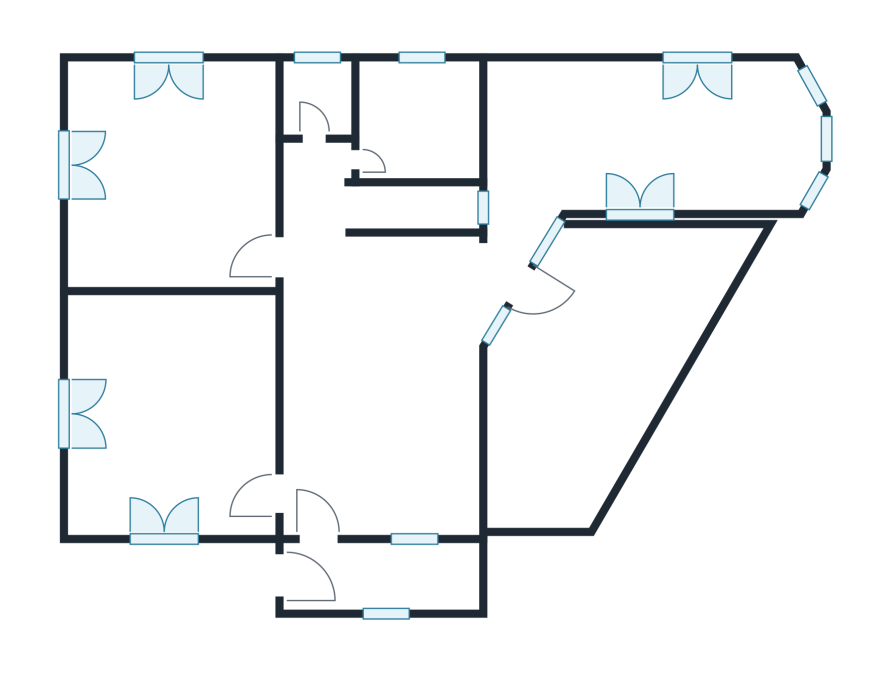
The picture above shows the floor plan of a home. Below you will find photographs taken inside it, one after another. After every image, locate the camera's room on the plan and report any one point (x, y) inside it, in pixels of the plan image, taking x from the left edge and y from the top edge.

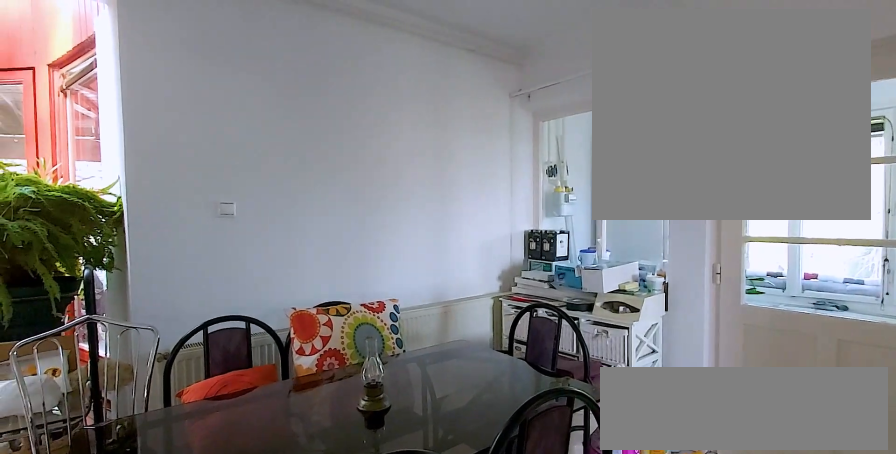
(382, 398)
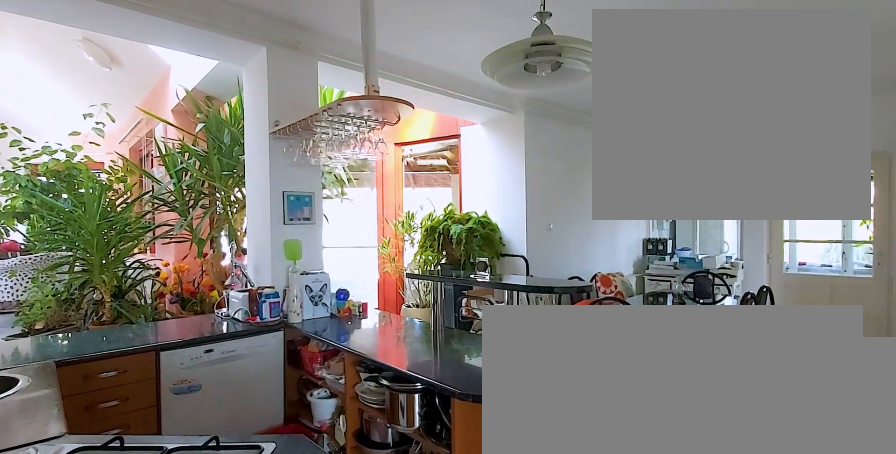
(382, 398)
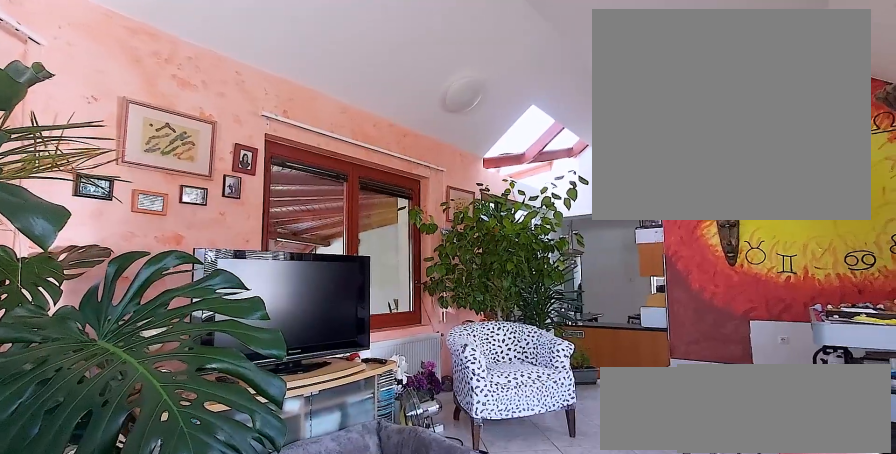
(663, 138)
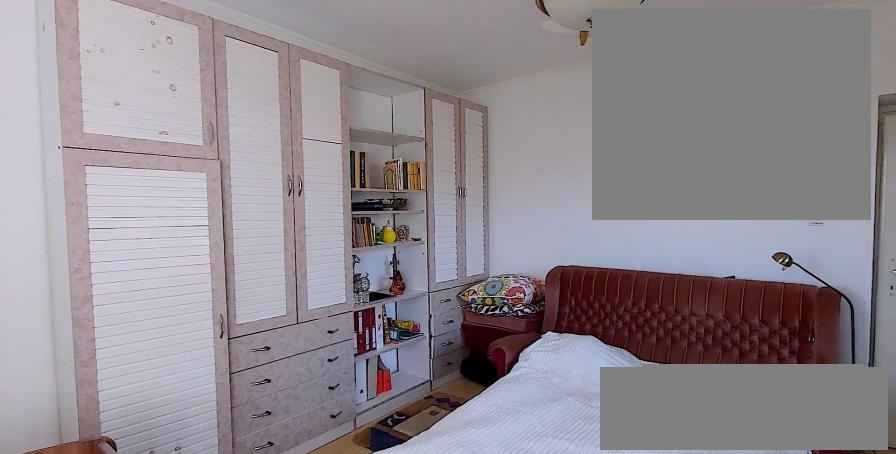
(175, 423)
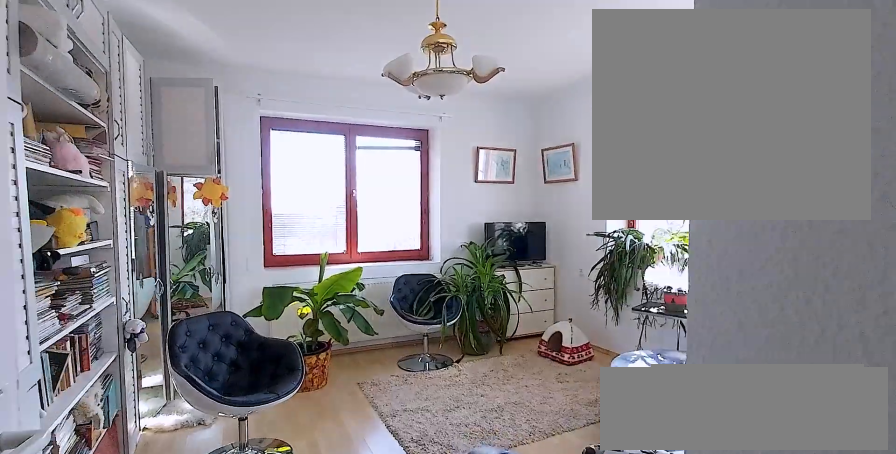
(175, 183)
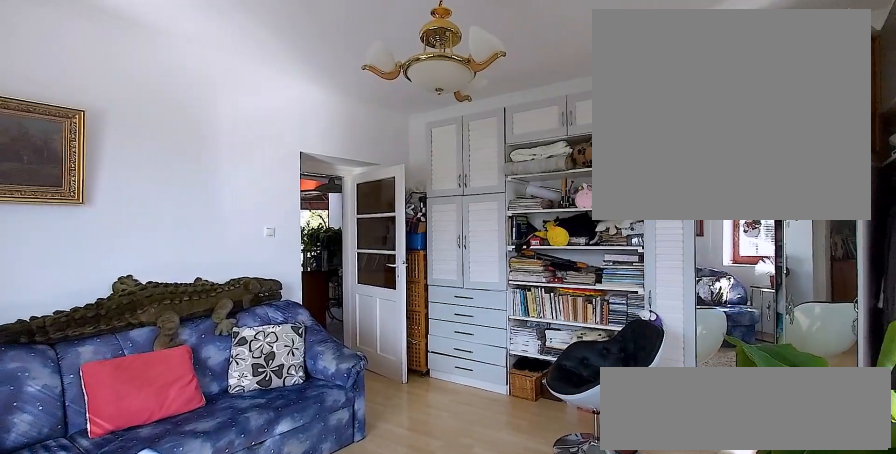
(175, 183)
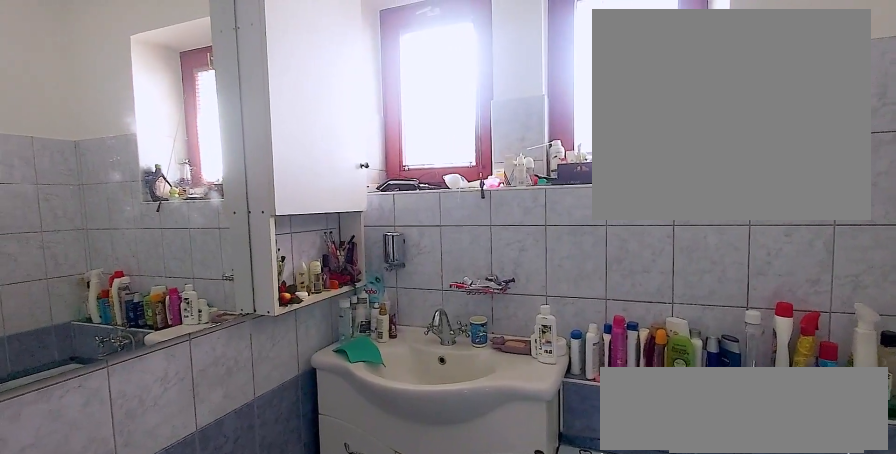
(422, 126)
